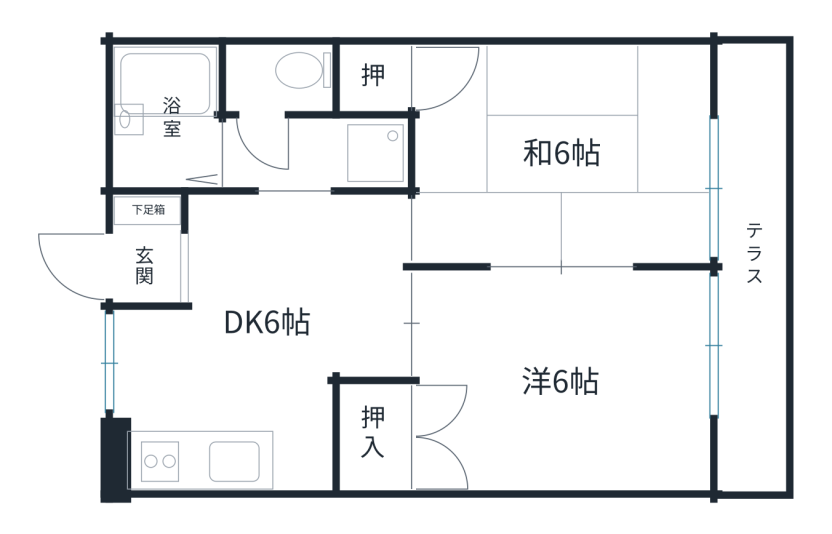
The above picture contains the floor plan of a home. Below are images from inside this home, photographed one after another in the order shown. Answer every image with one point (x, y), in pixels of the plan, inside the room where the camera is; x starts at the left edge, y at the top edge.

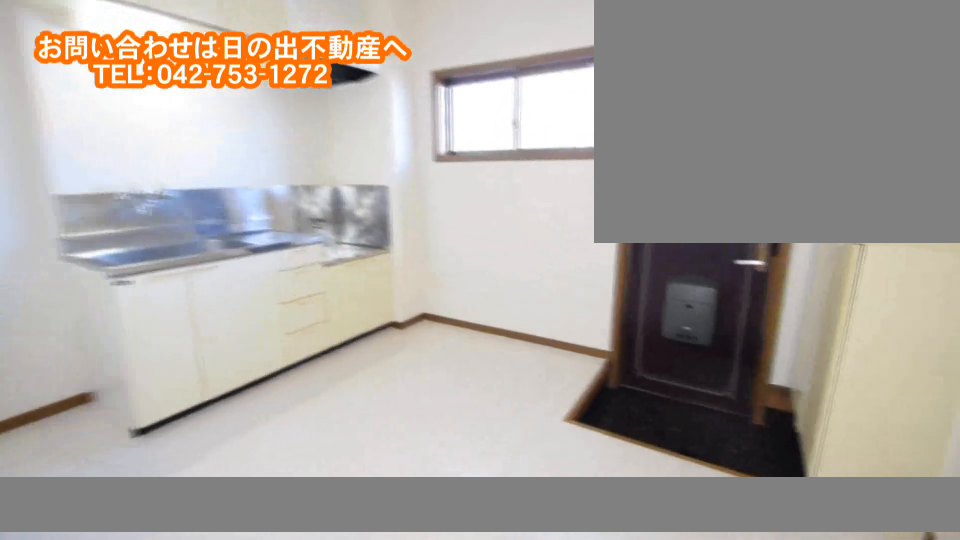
(273, 357)
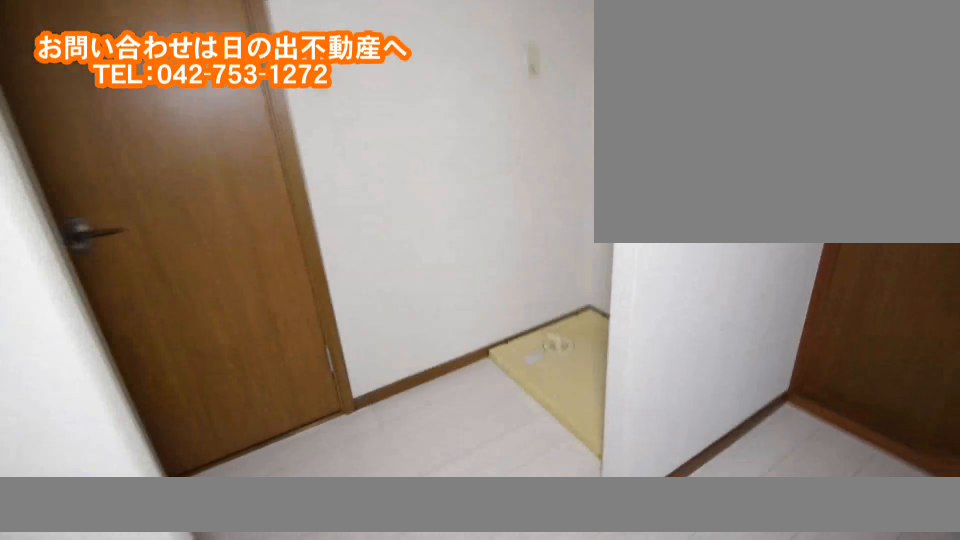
(292, 151)
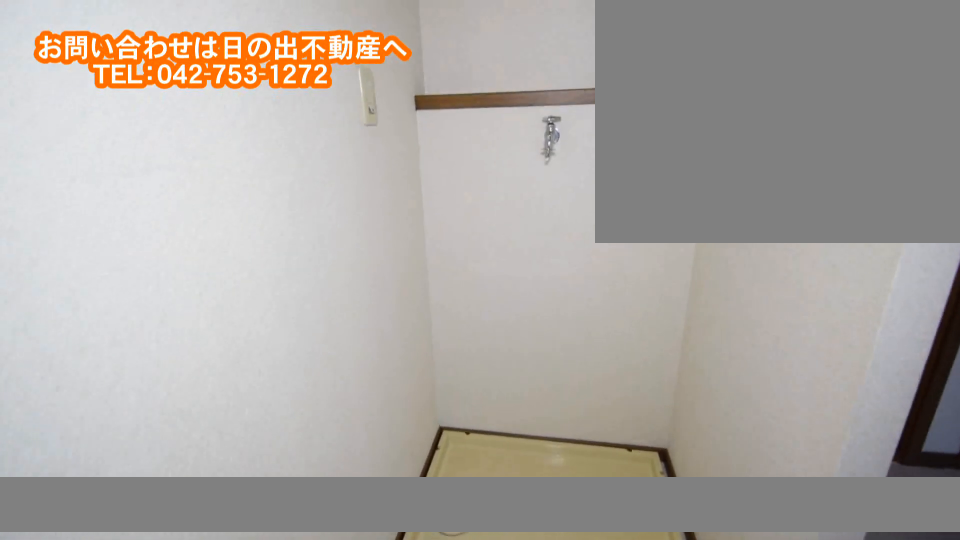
(291, 151)
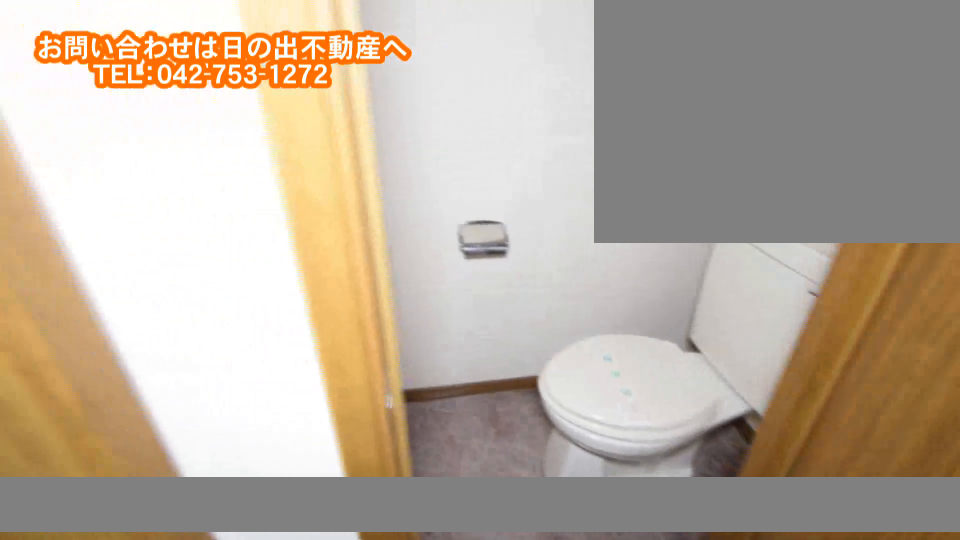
(270, 73)
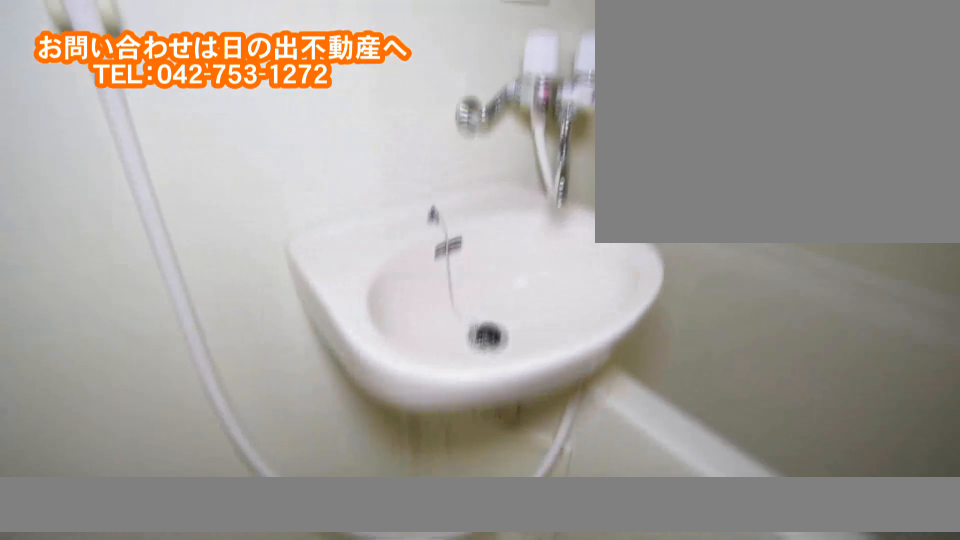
(168, 137)
